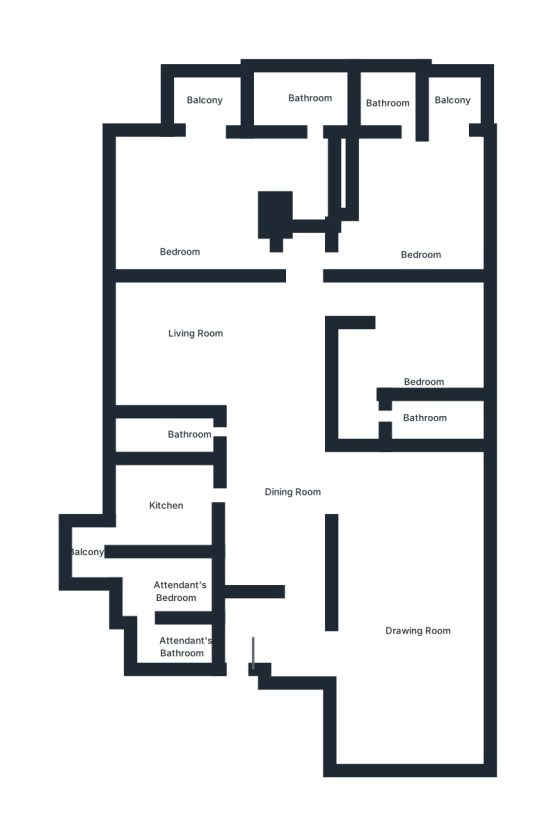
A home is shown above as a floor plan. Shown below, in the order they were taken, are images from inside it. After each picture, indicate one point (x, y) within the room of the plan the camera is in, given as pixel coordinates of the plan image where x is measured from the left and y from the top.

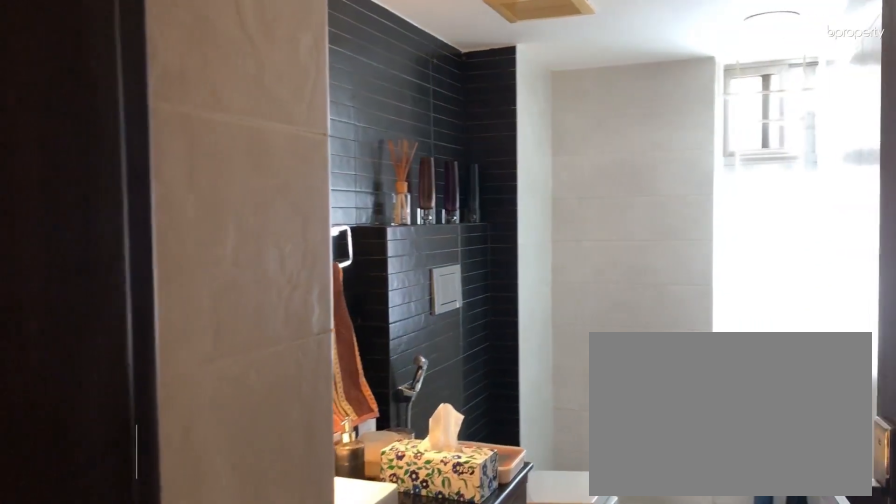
(168, 432)
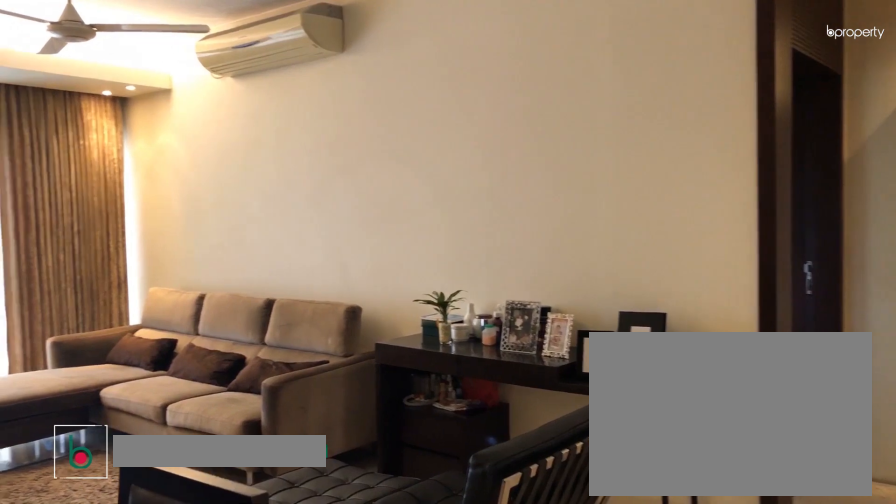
(225, 353)
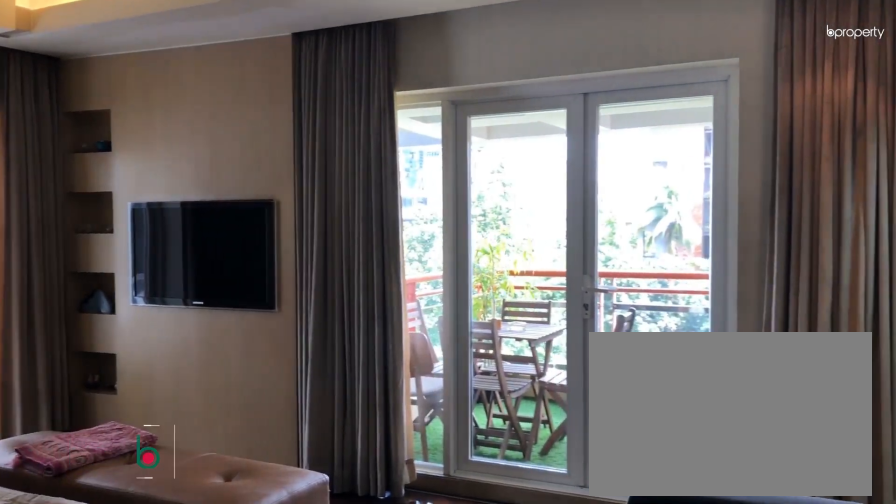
(183, 222)
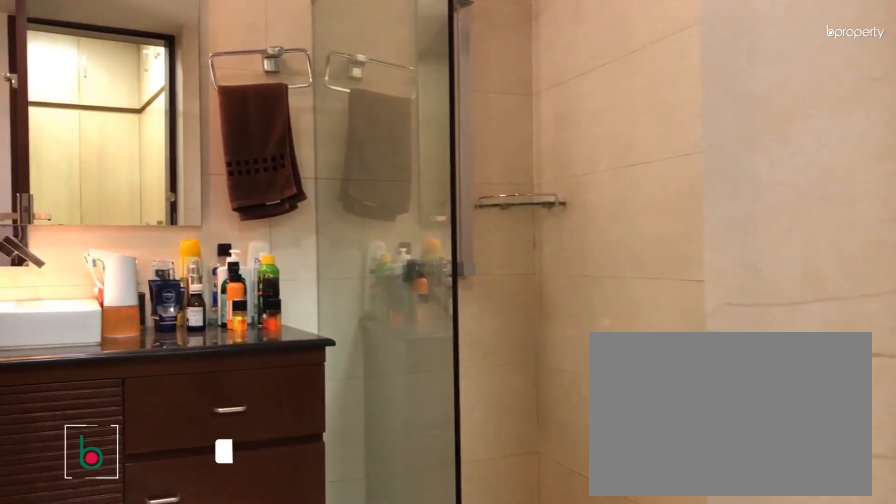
(305, 86)
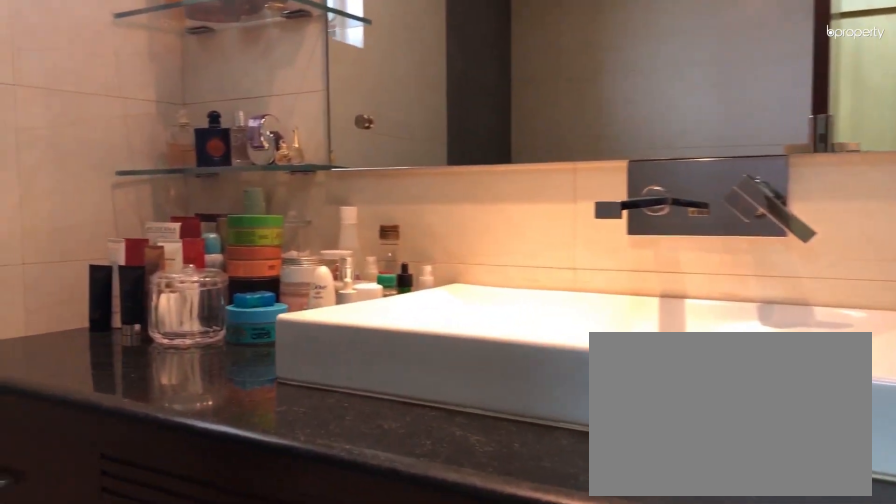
(305, 85)
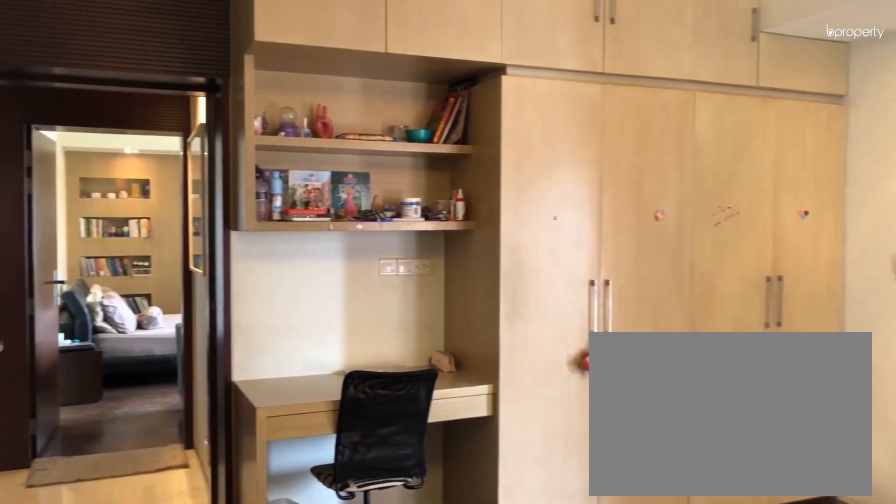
(416, 197)
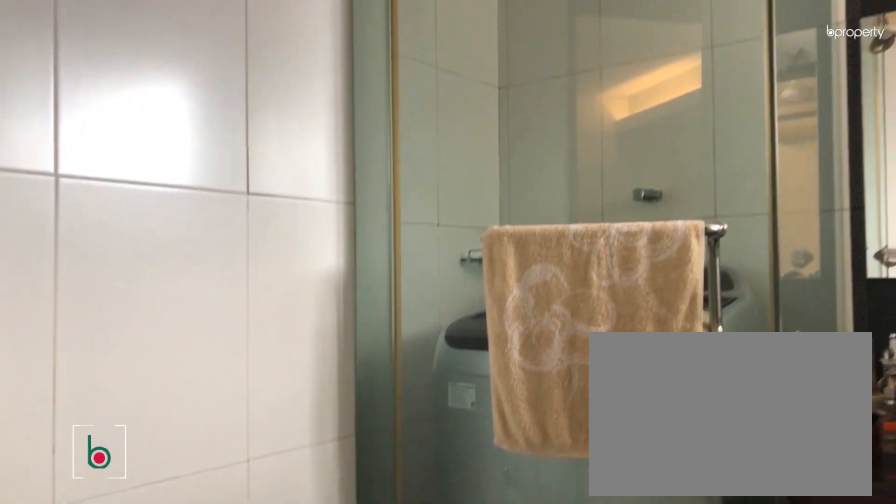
(395, 100)
